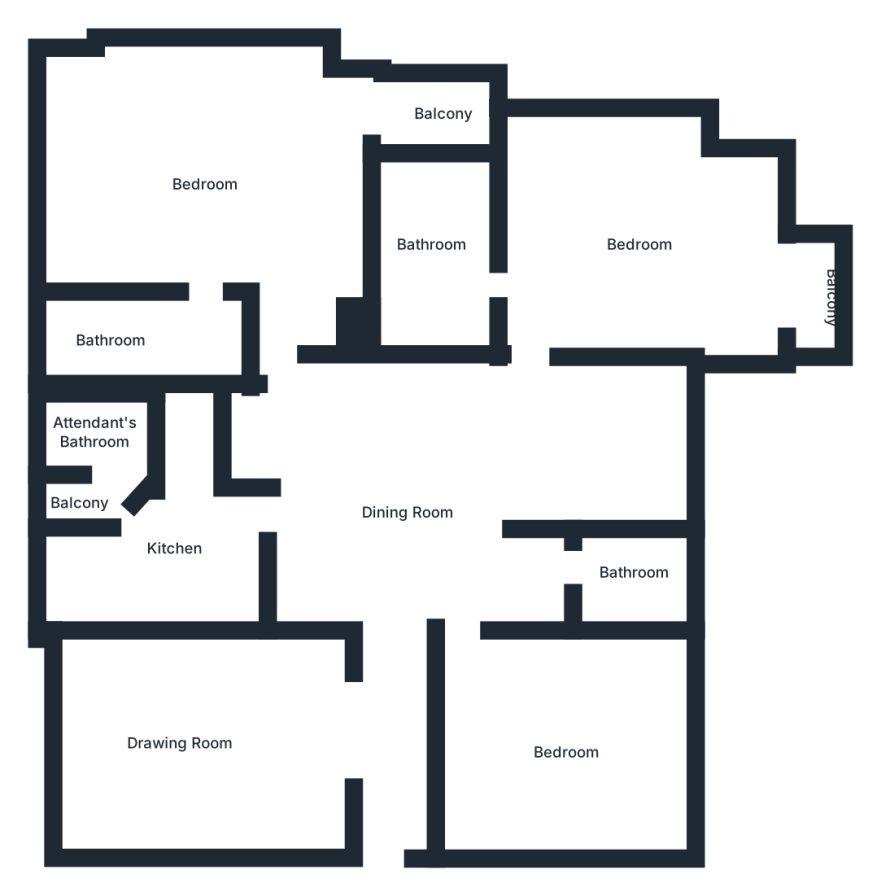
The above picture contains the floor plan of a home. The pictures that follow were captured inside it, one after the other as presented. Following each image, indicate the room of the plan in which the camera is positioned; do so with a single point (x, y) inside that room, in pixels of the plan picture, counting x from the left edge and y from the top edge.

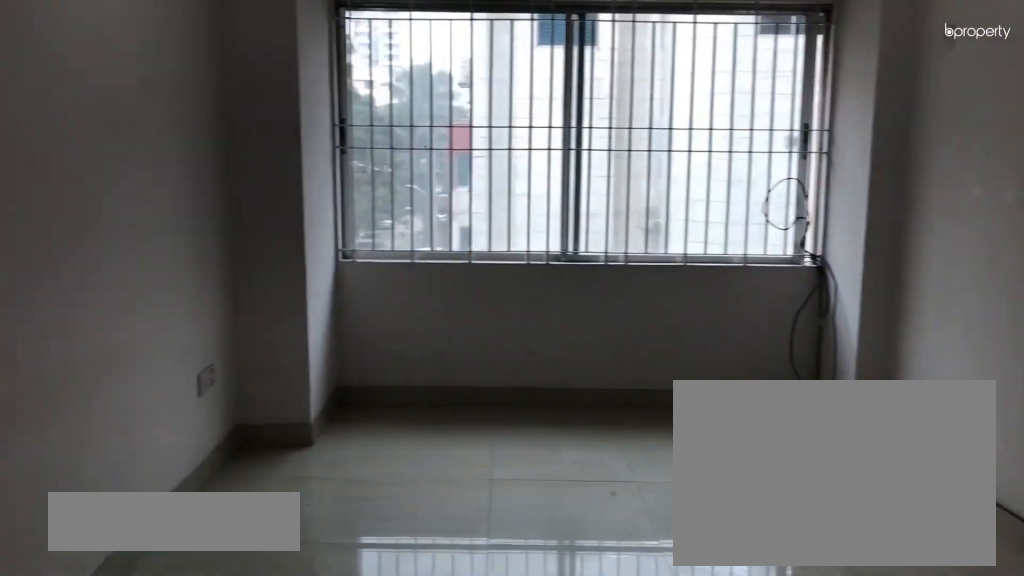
(204, 737)
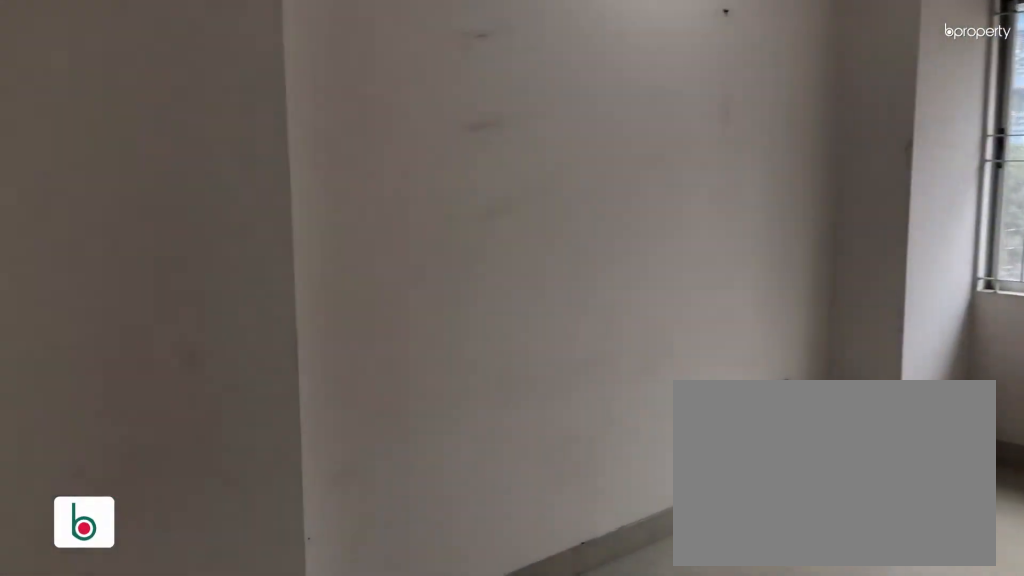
(204, 737)
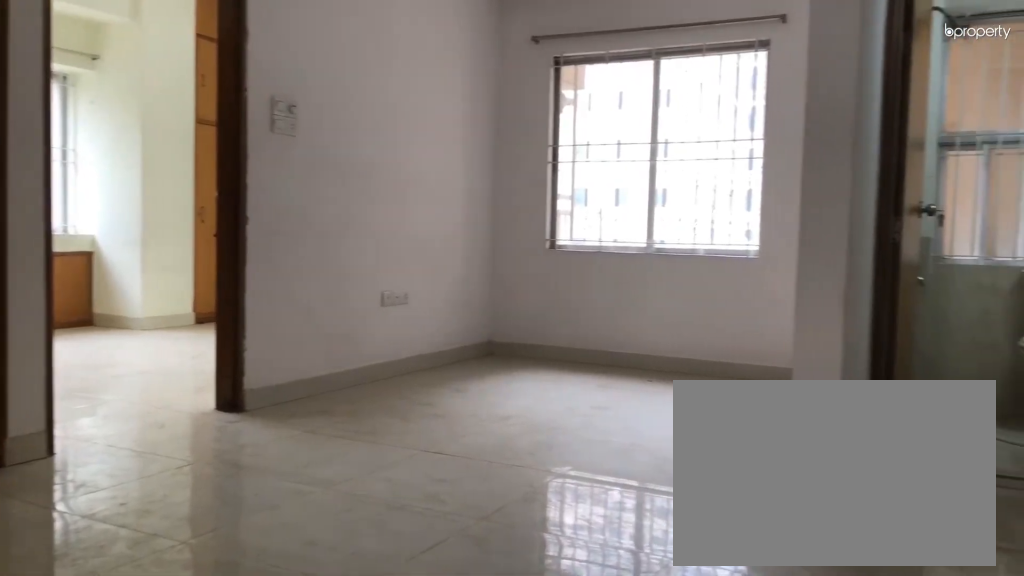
(406, 511)
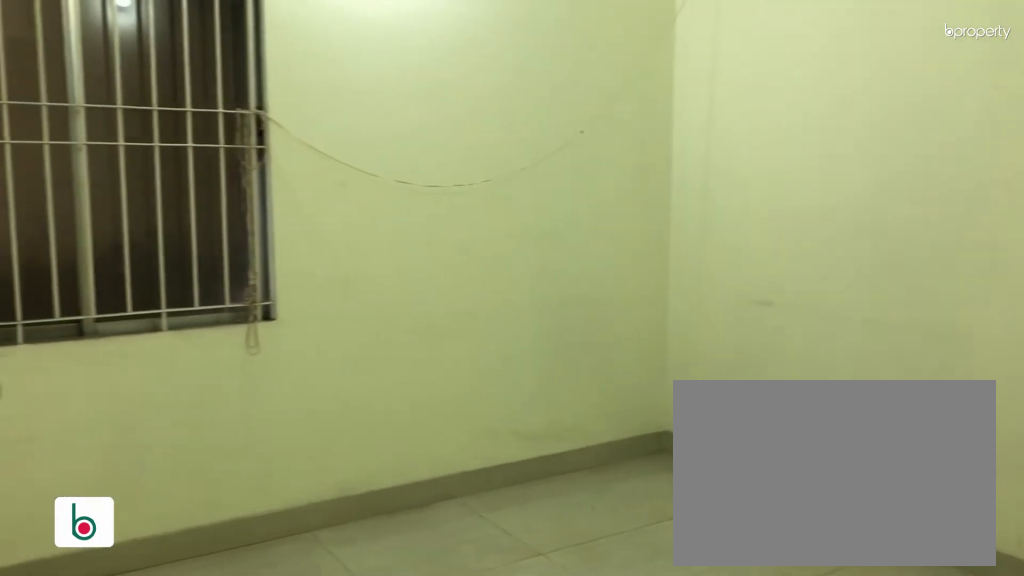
(564, 745)
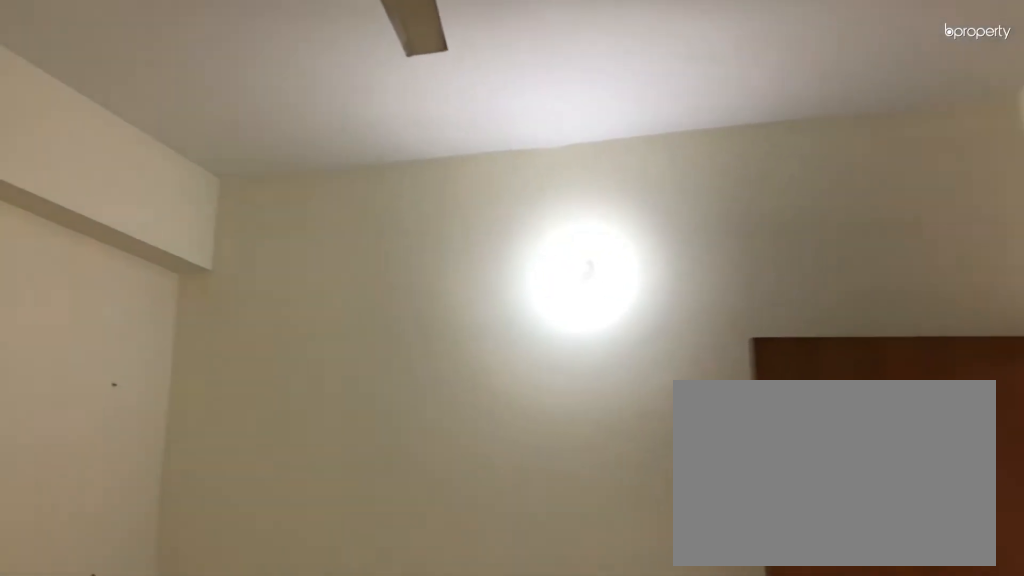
(564, 745)
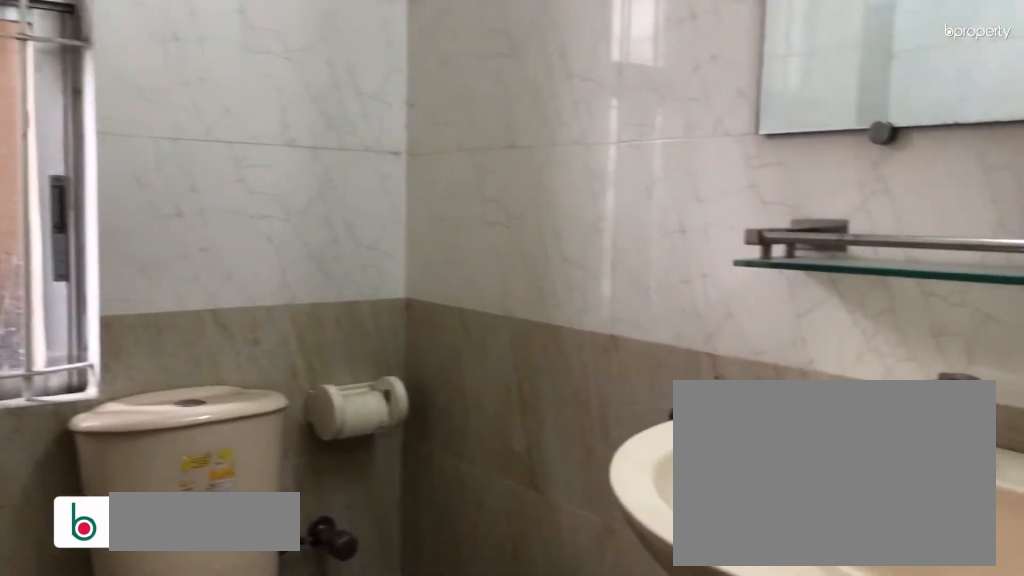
(630, 569)
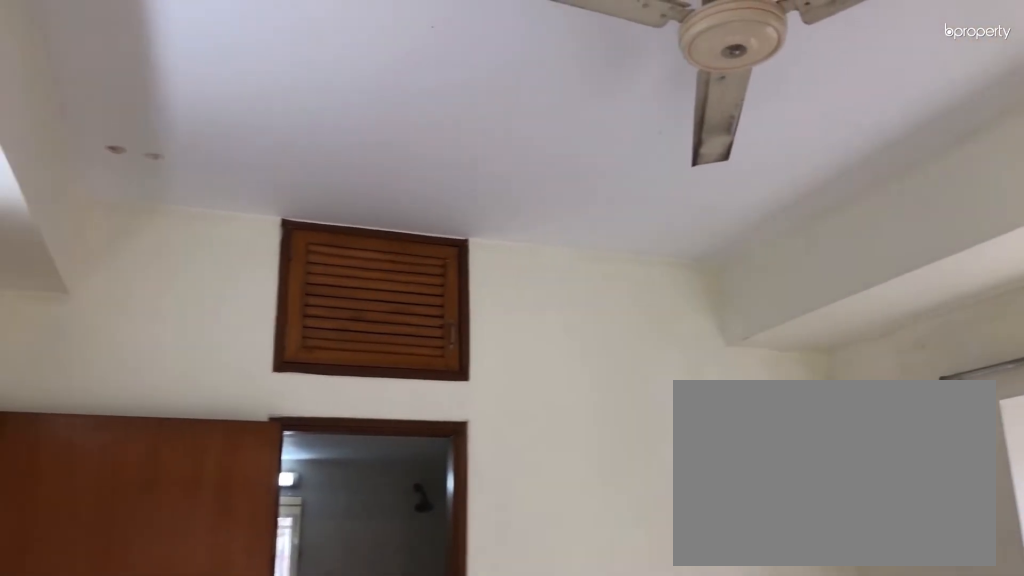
(641, 236)
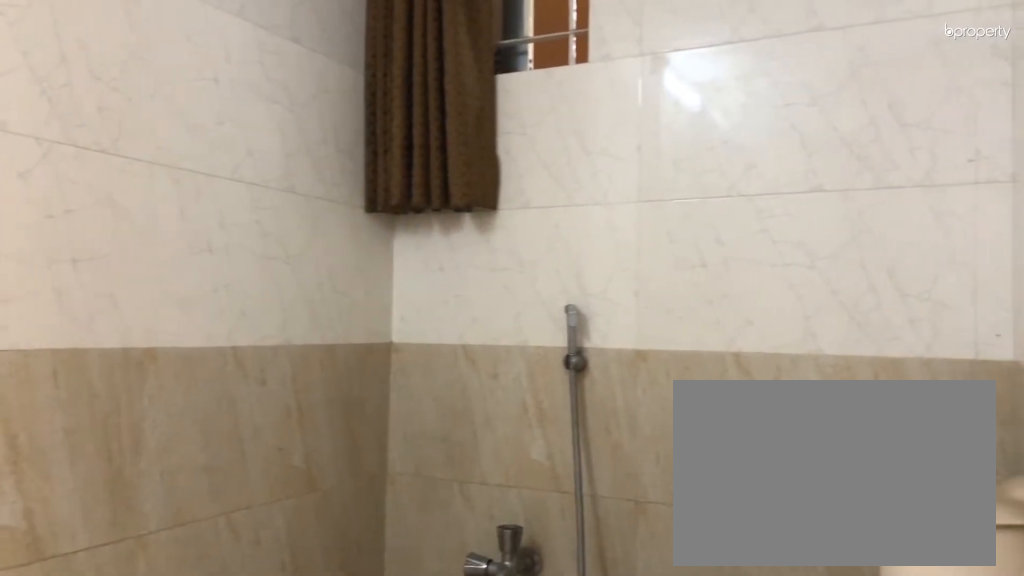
(433, 247)
